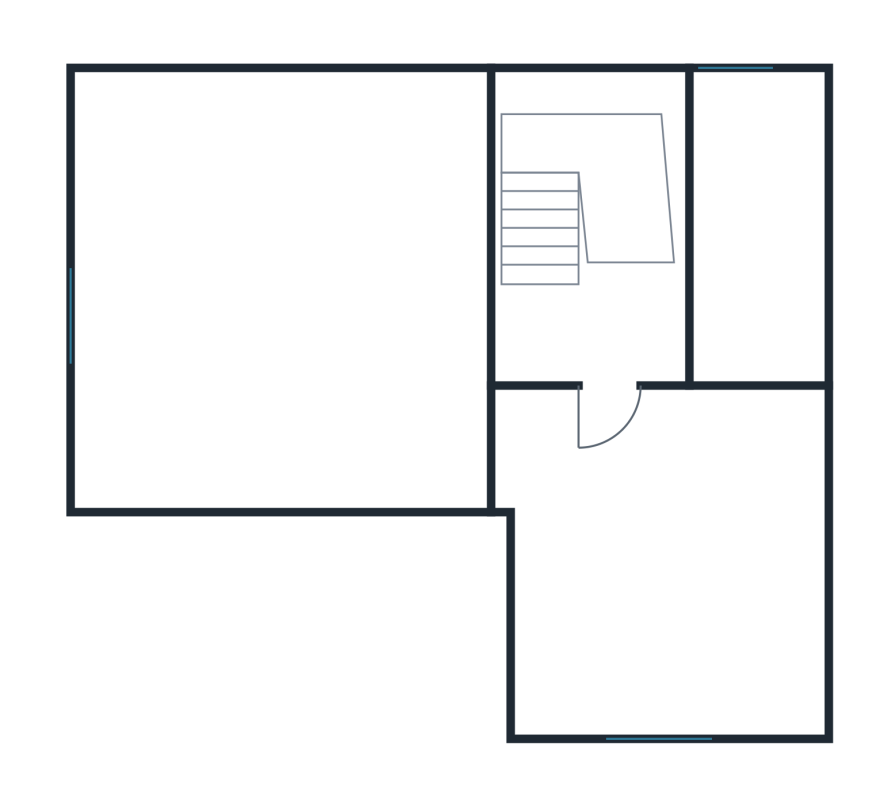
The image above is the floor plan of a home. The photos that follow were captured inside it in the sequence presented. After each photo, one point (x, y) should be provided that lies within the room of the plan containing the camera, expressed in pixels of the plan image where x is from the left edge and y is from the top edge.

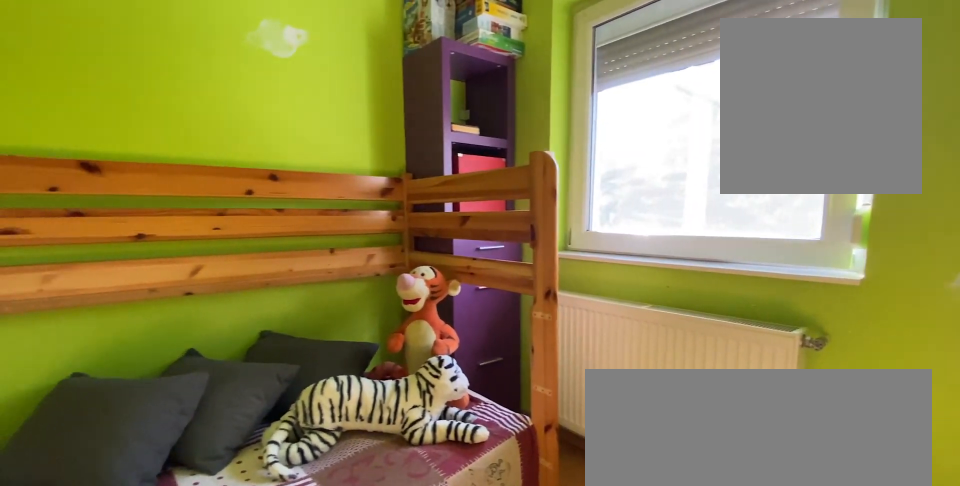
(643, 595)
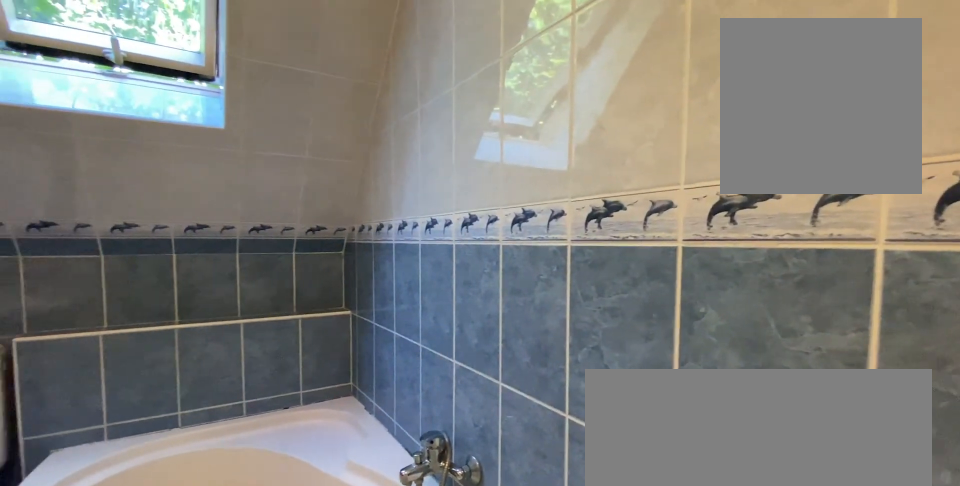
(740, 245)
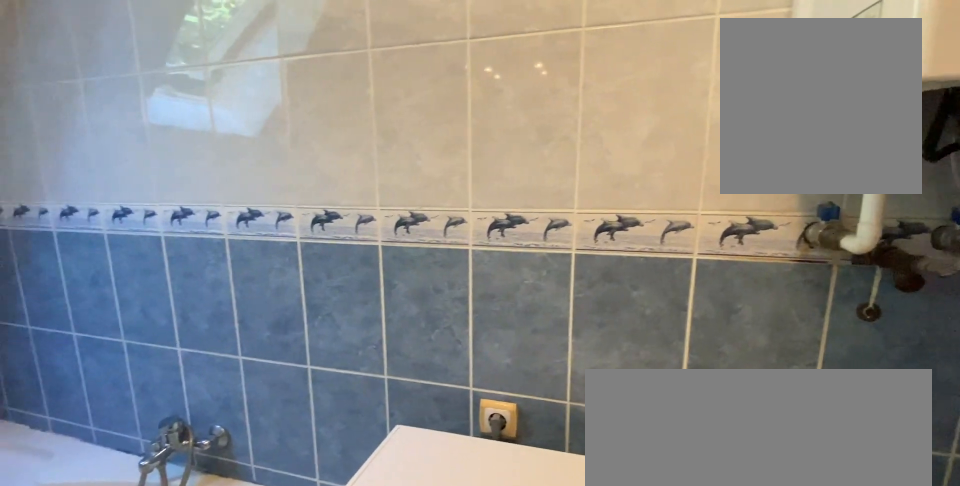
(740, 245)
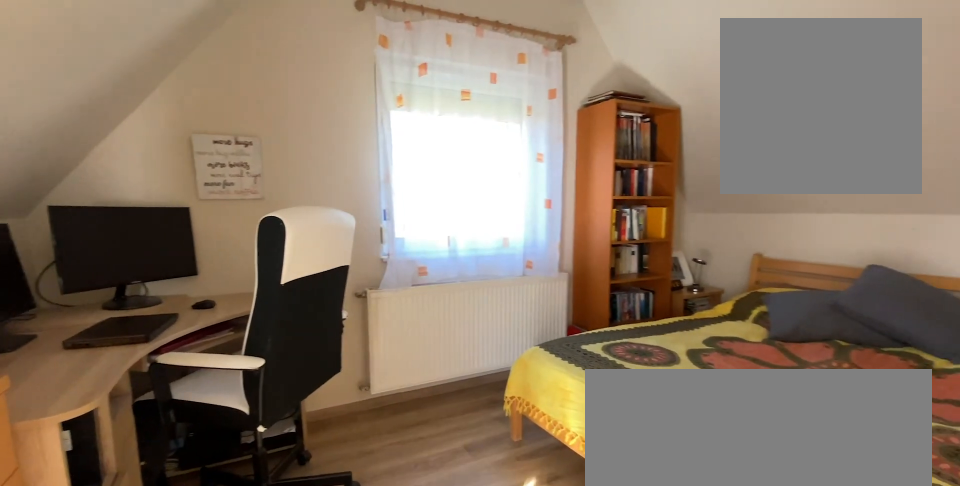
(281, 312)
